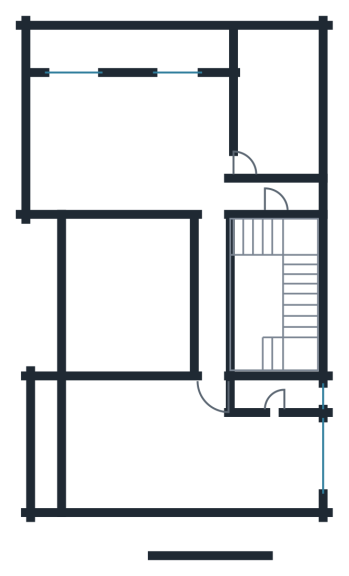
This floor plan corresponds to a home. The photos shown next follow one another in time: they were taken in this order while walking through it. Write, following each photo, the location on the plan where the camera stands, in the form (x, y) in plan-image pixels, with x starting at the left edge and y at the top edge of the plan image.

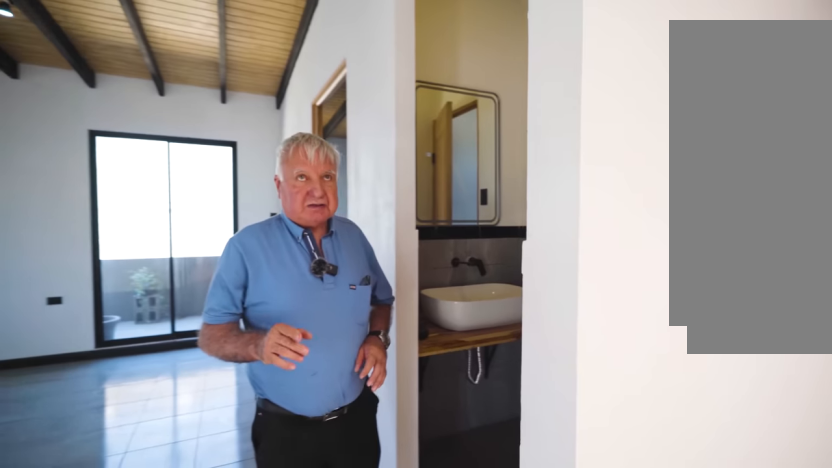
(242, 197)
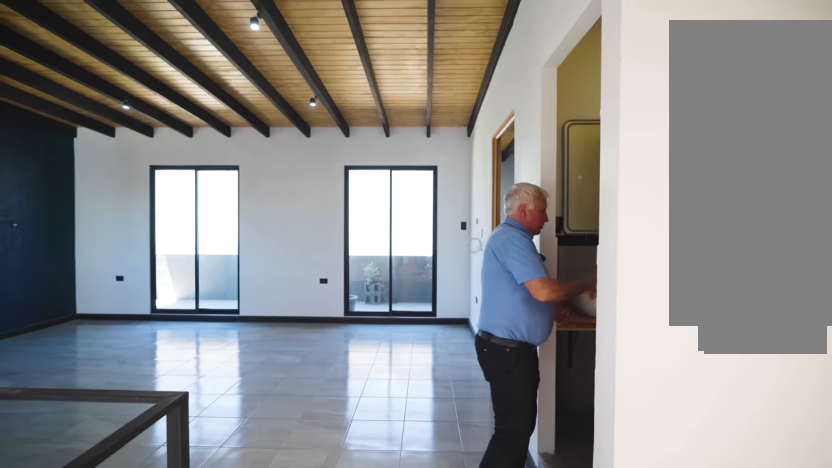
(227, 208)
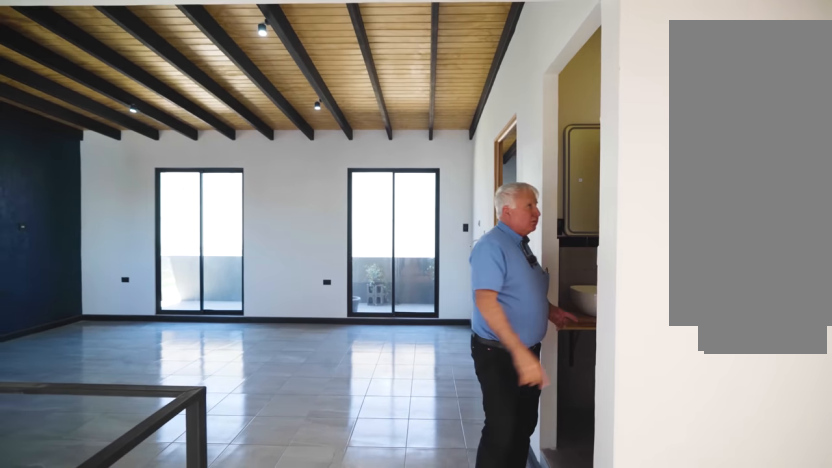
(227, 209)
